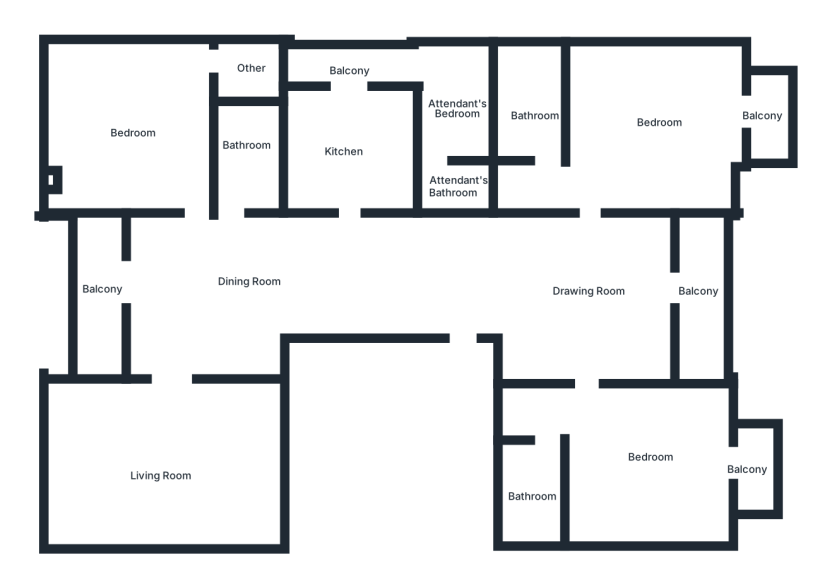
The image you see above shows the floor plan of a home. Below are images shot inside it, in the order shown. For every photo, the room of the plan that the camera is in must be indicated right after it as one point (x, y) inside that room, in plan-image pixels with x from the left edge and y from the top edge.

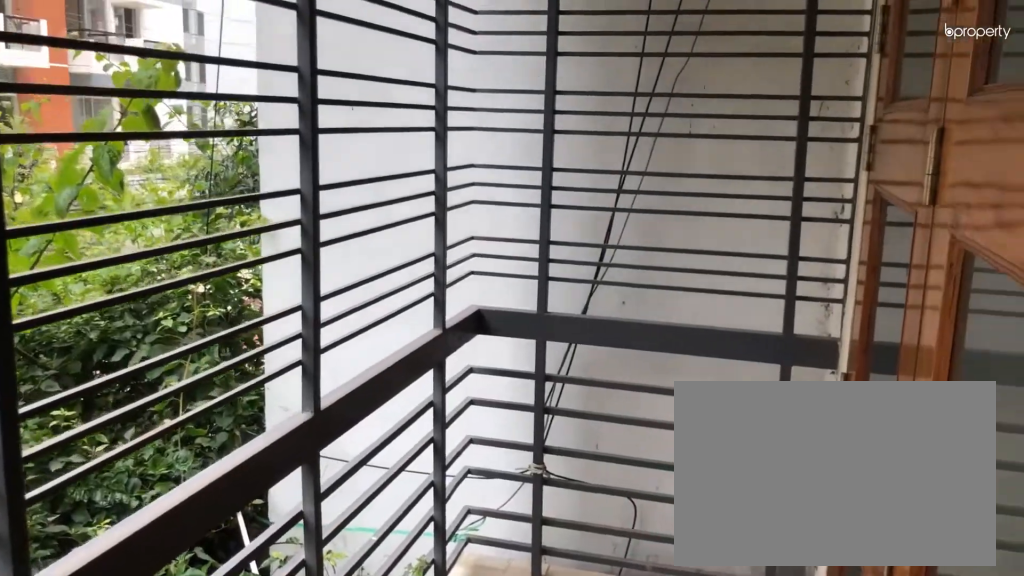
(94, 285)
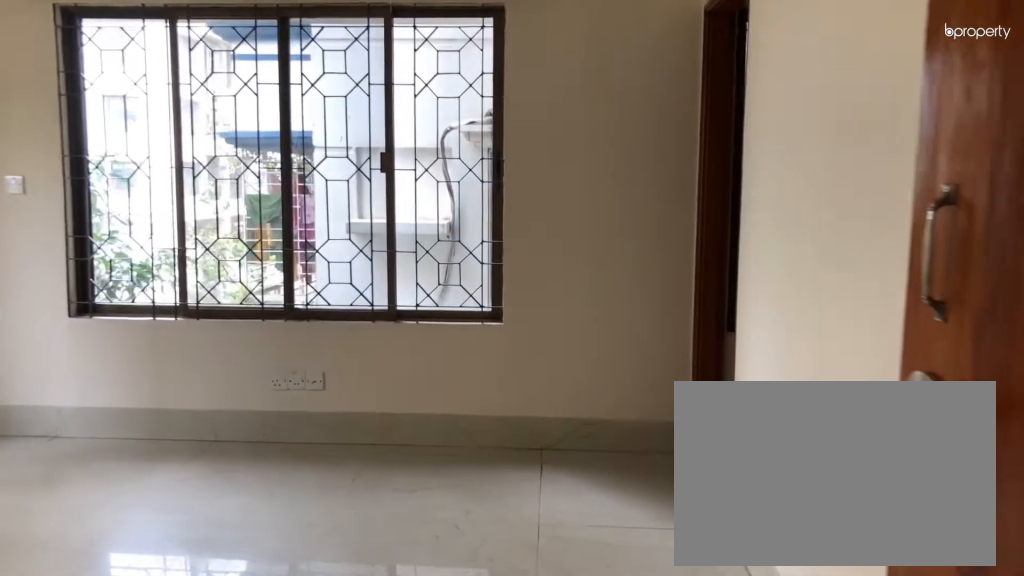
(136, 128)
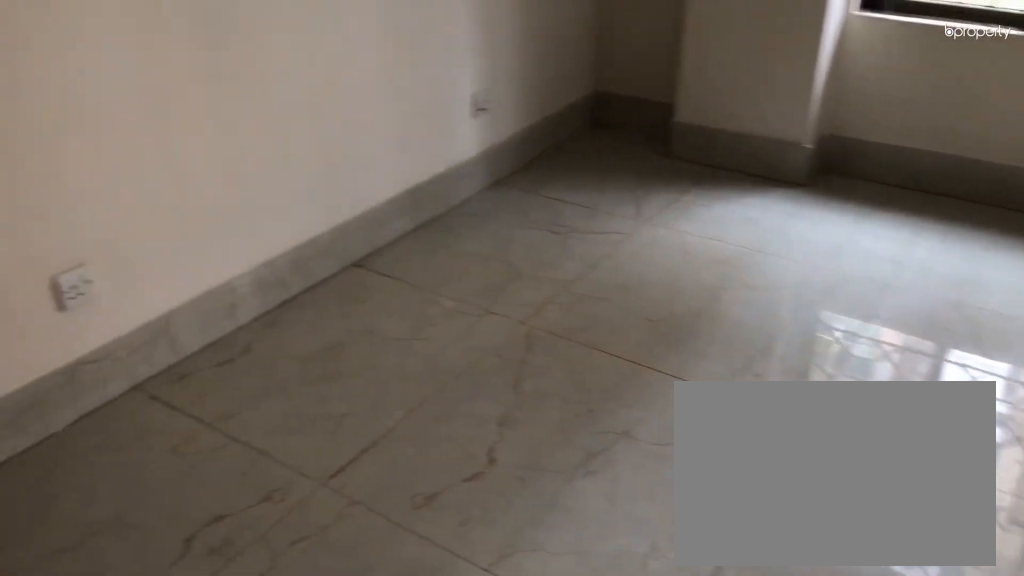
(136, 128)
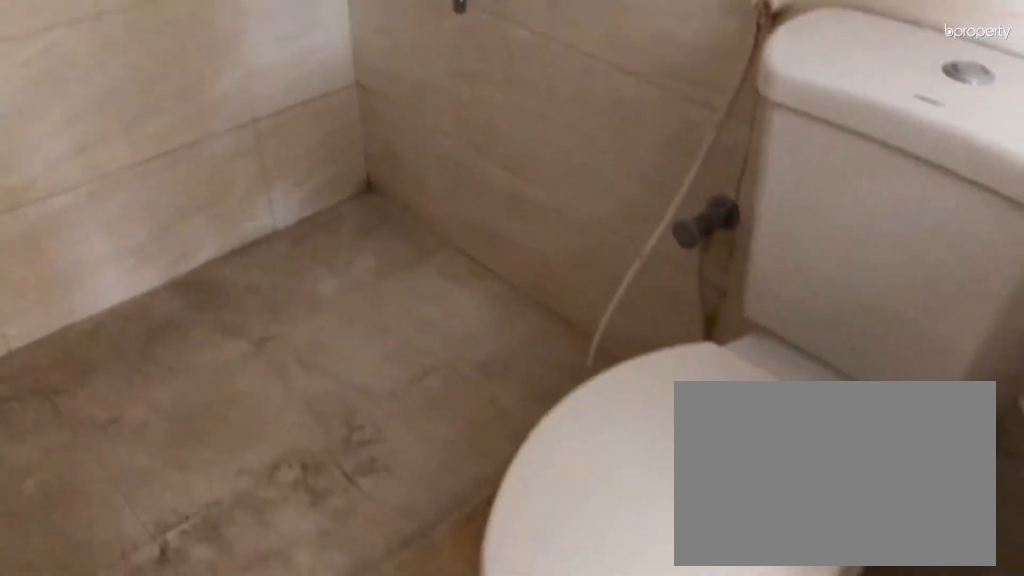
(247, 152)
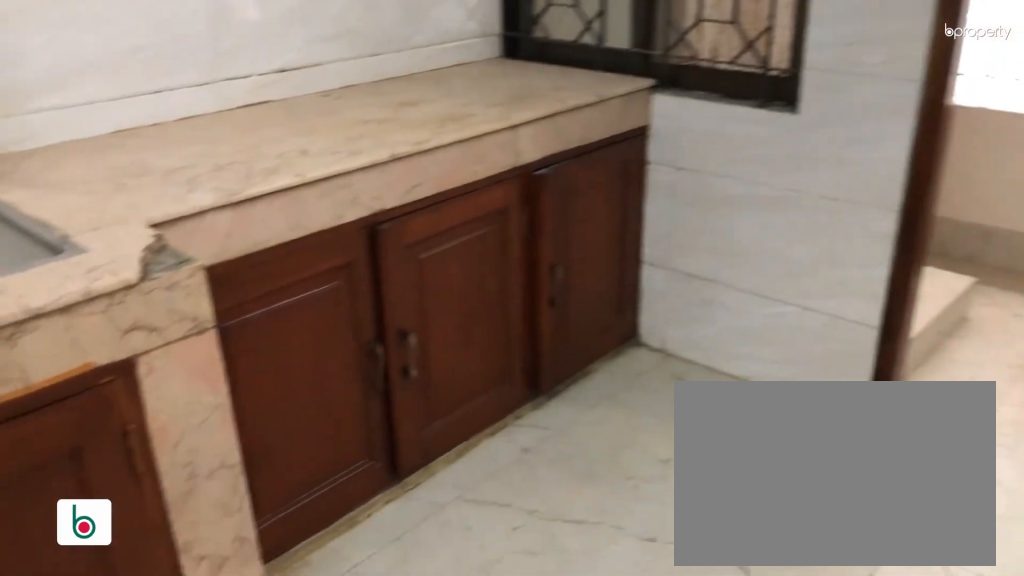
(345, 147)
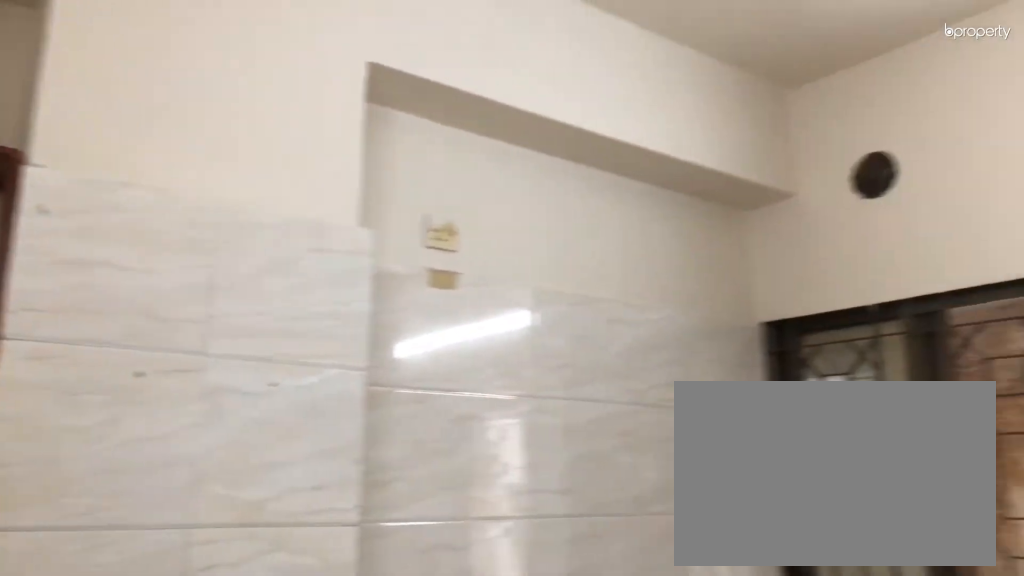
(345, 147)
